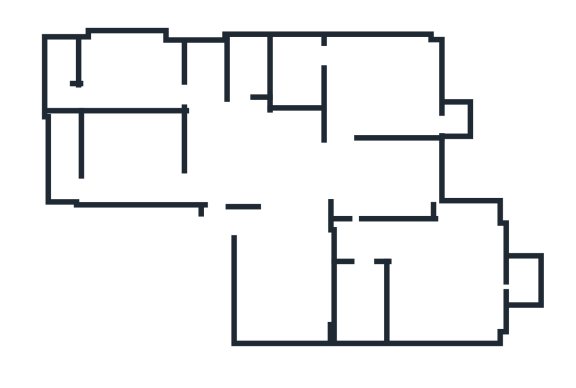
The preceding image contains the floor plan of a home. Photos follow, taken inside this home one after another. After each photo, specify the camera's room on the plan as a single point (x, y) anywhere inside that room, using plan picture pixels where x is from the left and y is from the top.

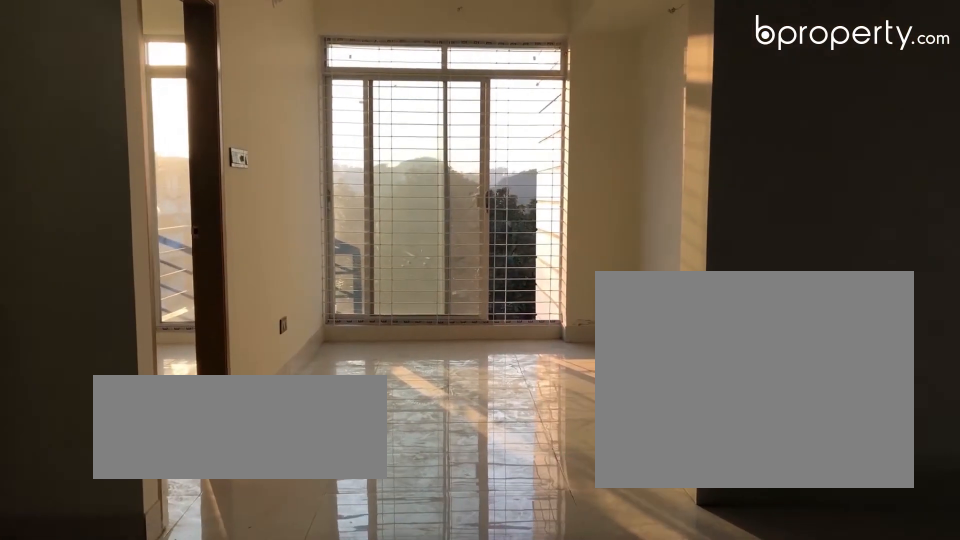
(294, 185)
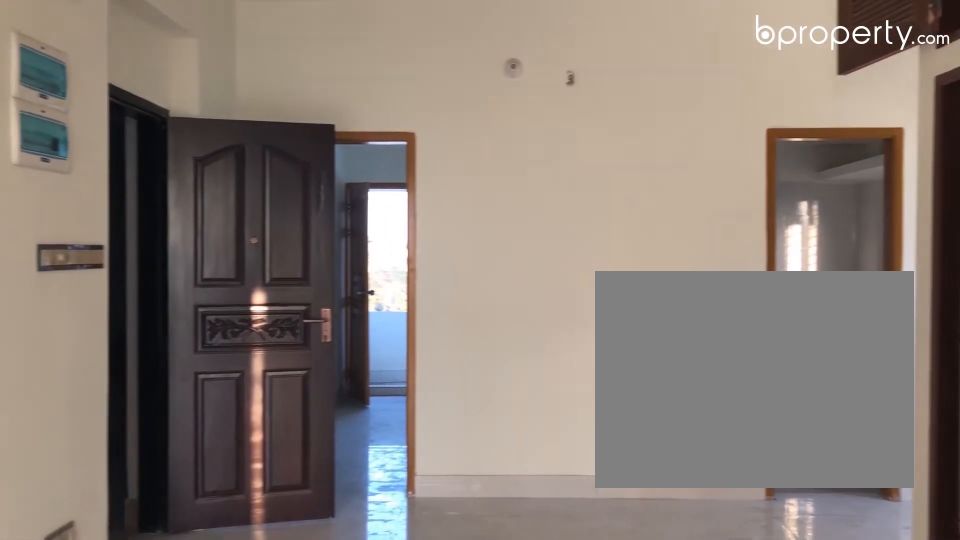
(294, 185)
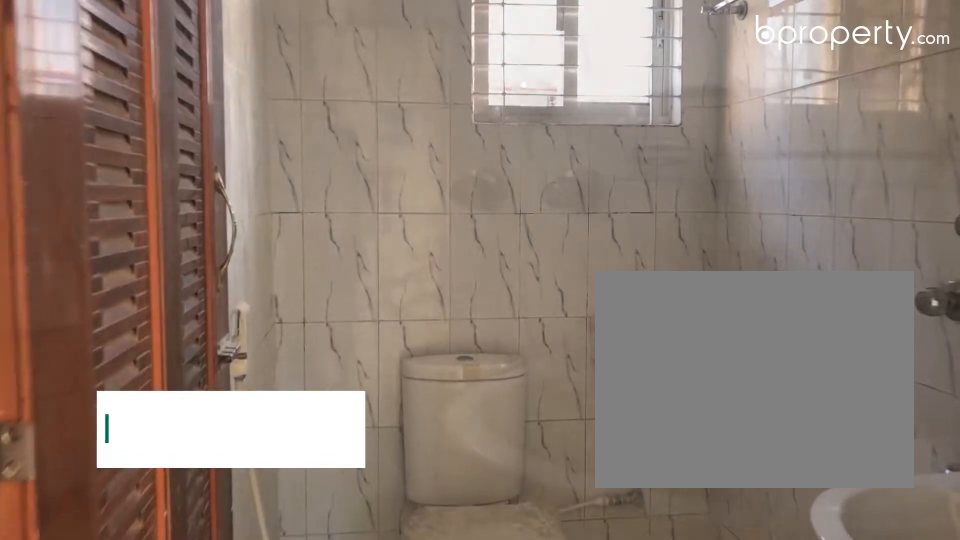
(248, 65)
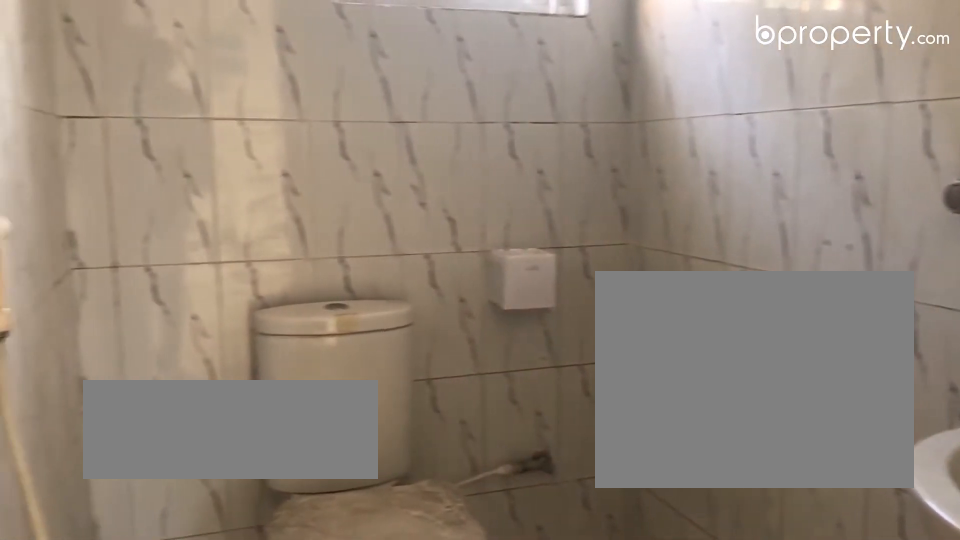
(248, 65)
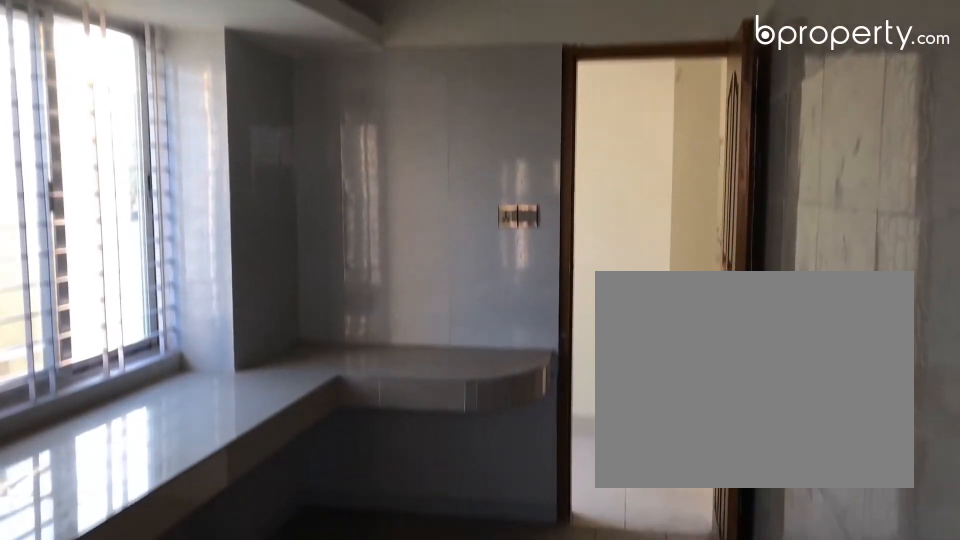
(122, 75)
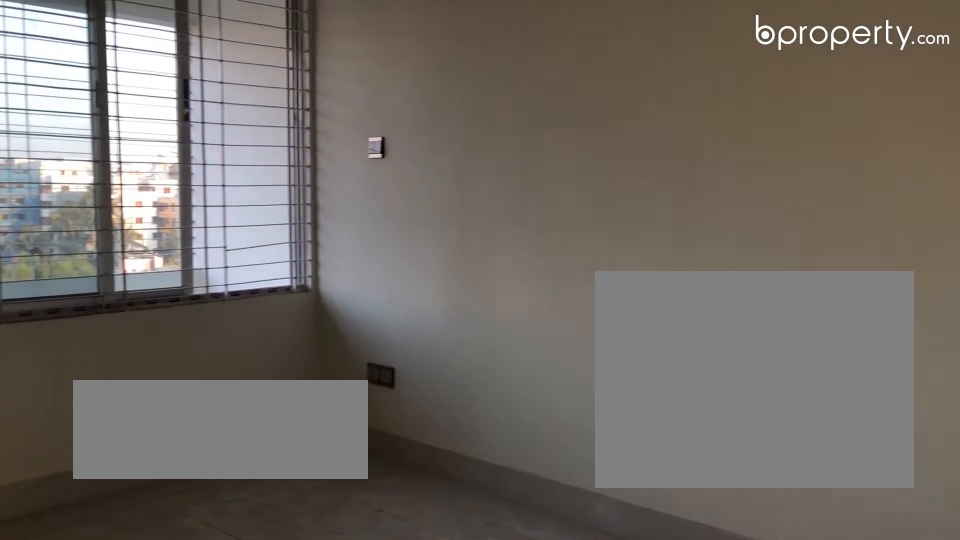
(122, 156)
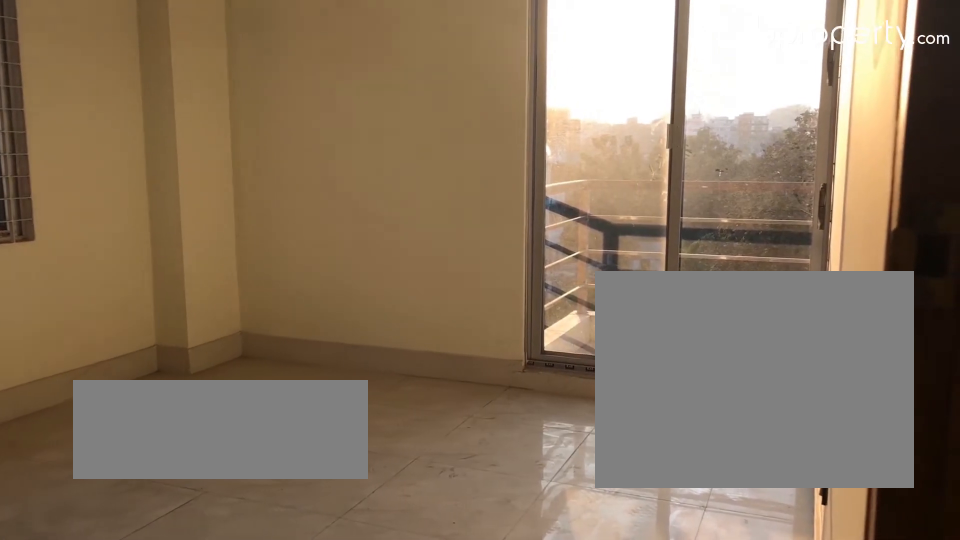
(368, 87)
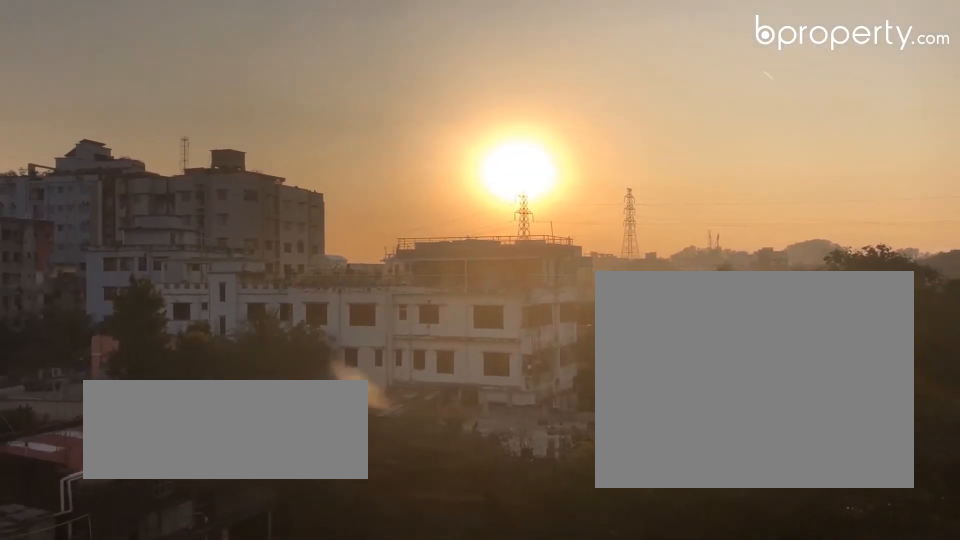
(451, 116)
